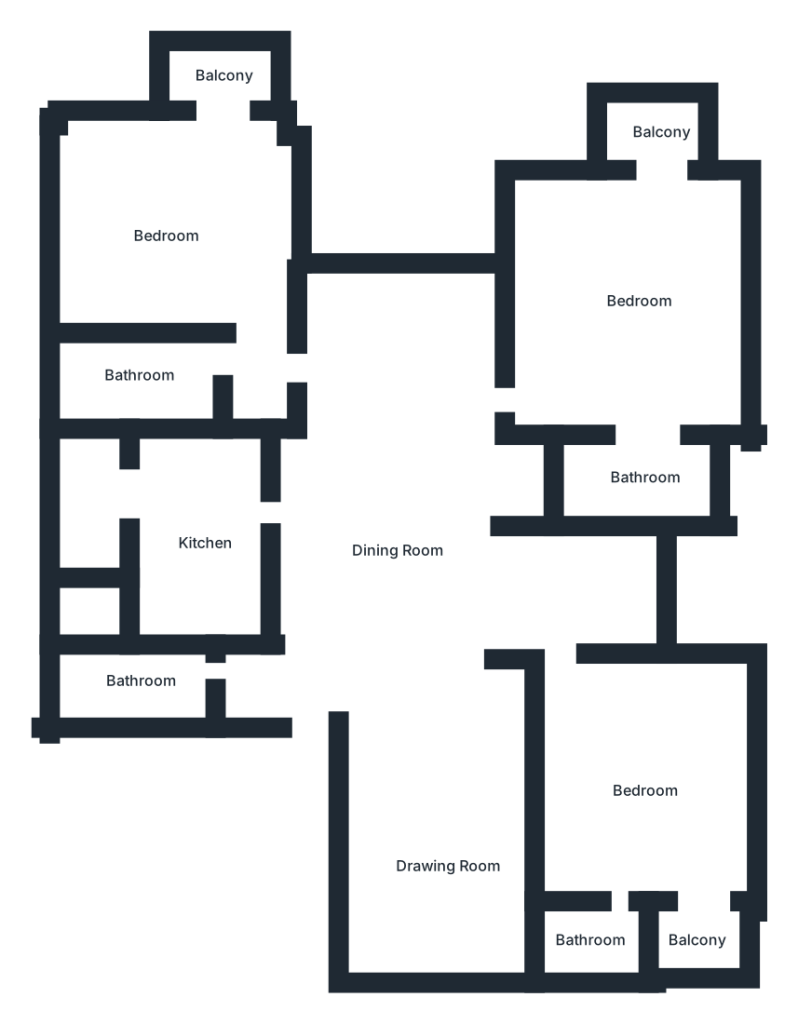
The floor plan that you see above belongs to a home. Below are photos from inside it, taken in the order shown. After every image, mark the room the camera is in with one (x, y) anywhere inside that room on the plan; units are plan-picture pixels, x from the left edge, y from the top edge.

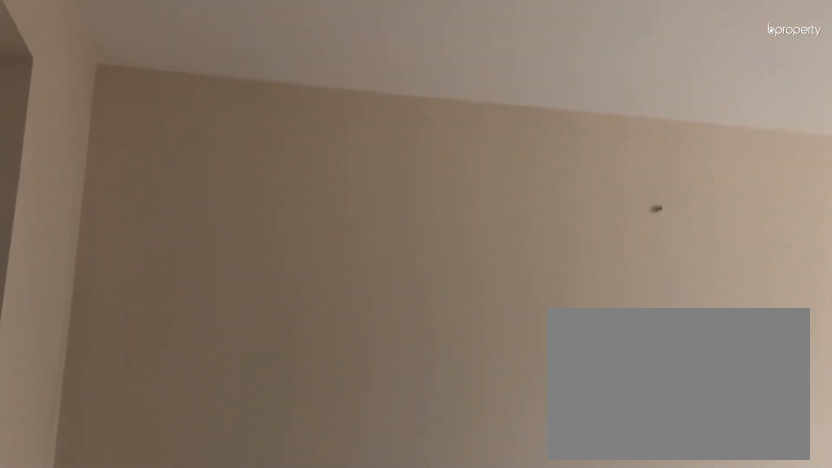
(453, 893)
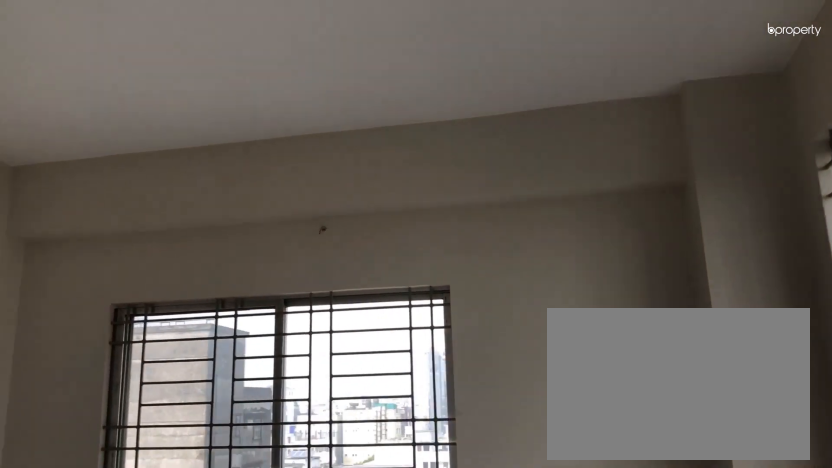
(180, 246)
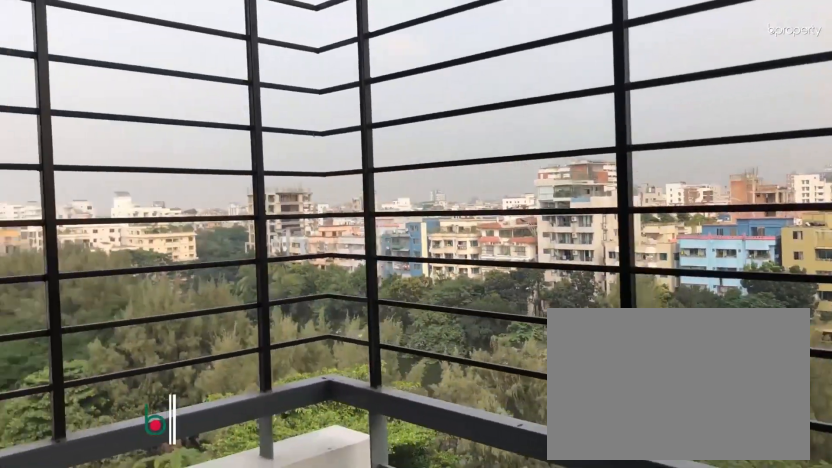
(221, 84)
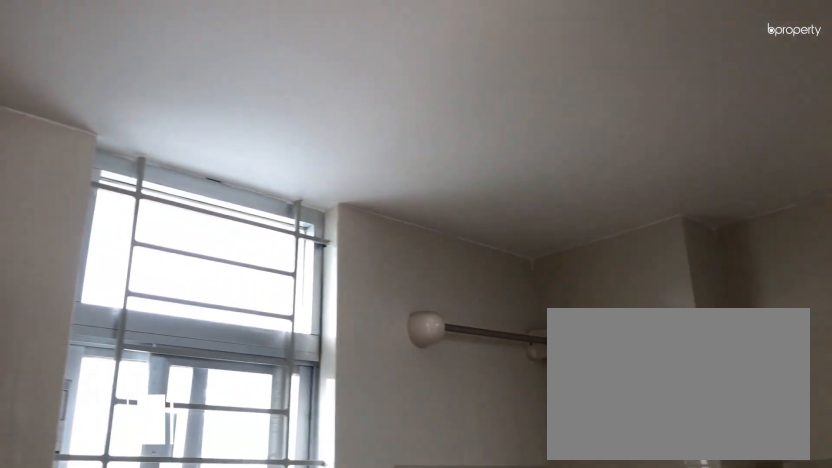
(589, 947)
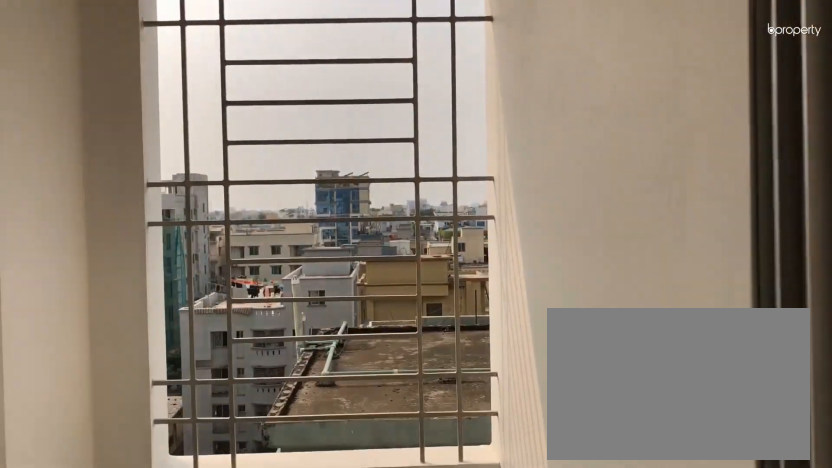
(699, 947)
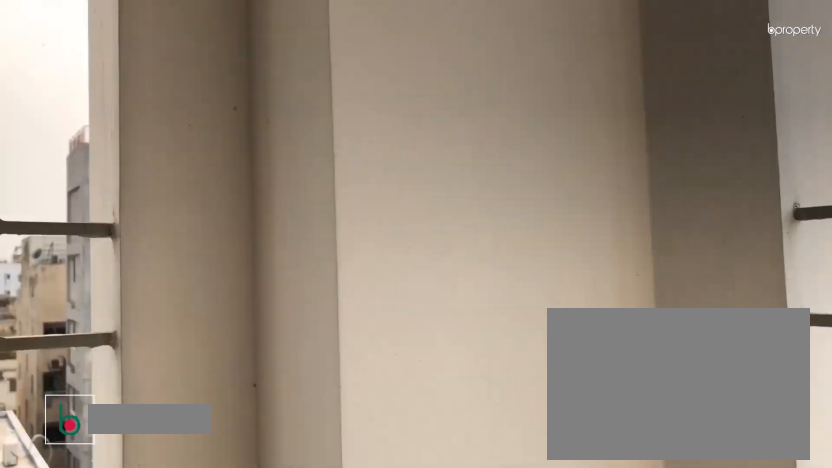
(699, 947)
